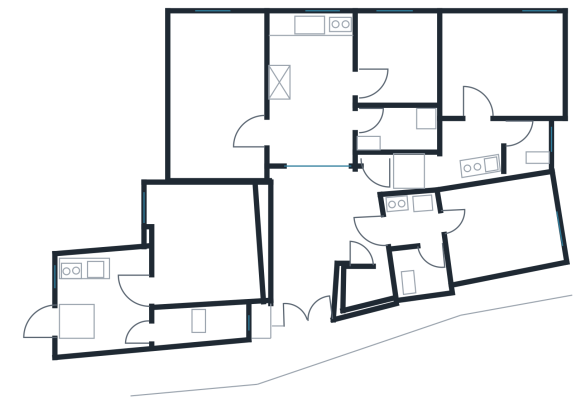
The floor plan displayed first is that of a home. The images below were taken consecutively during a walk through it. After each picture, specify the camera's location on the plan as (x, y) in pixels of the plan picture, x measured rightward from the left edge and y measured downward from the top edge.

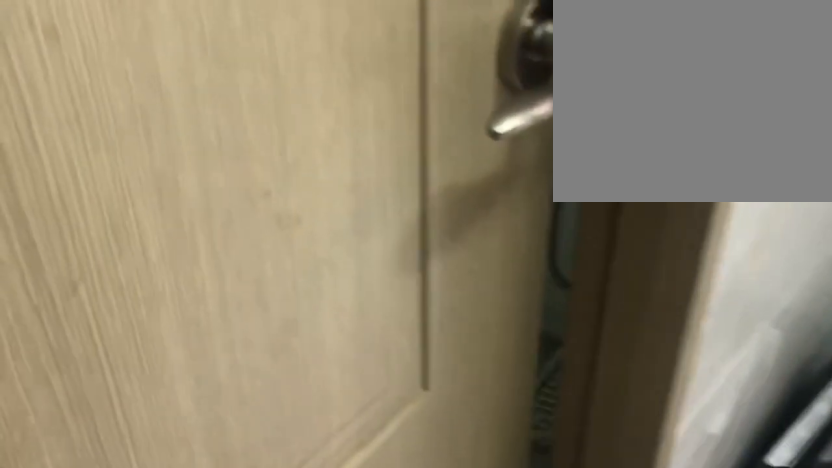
(422, 222)
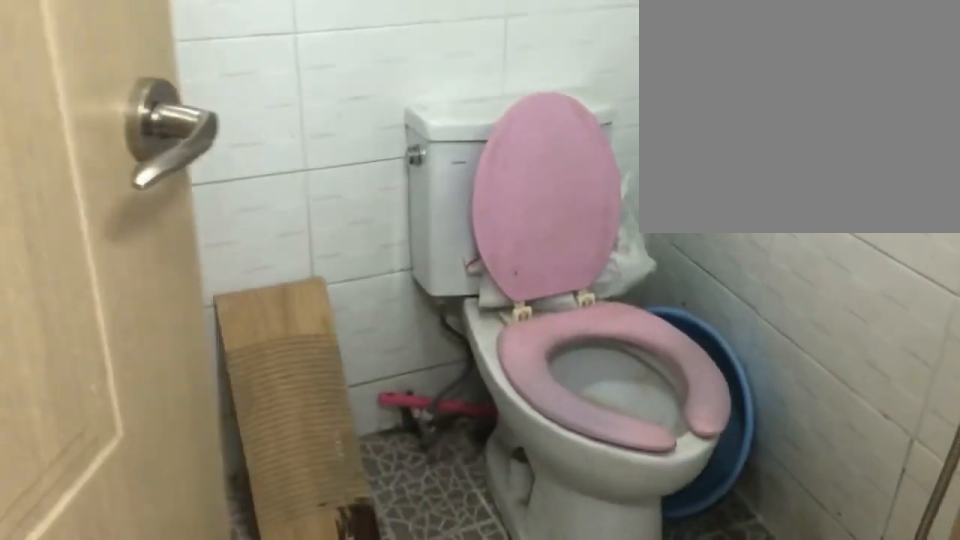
(423, 225)
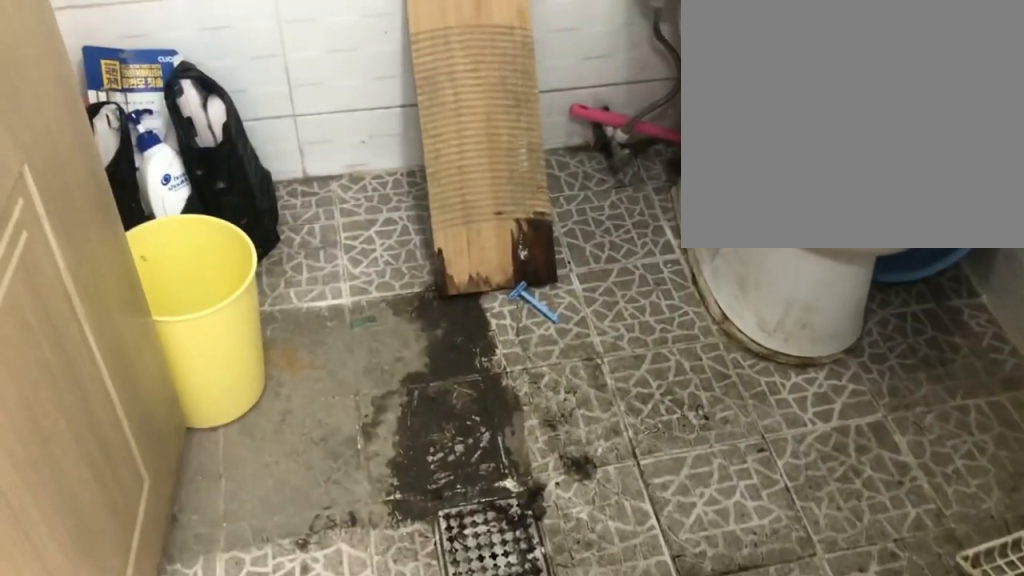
(425, 246)
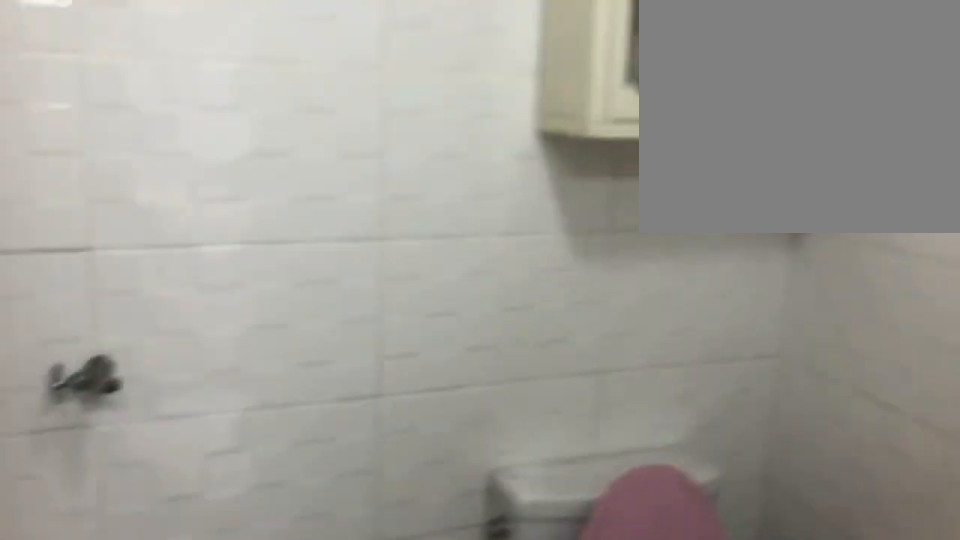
(424, 251)
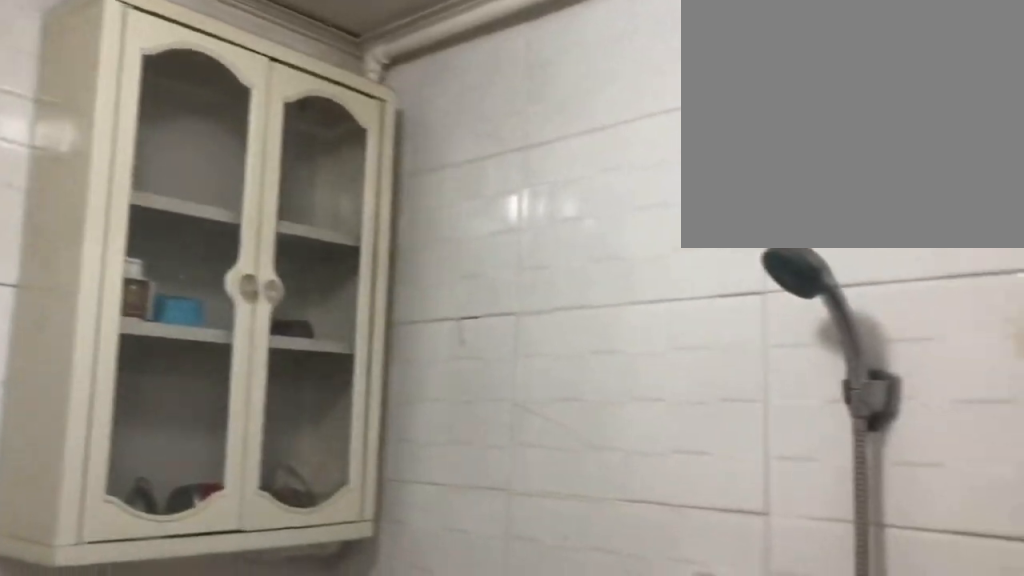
(425, 255)
